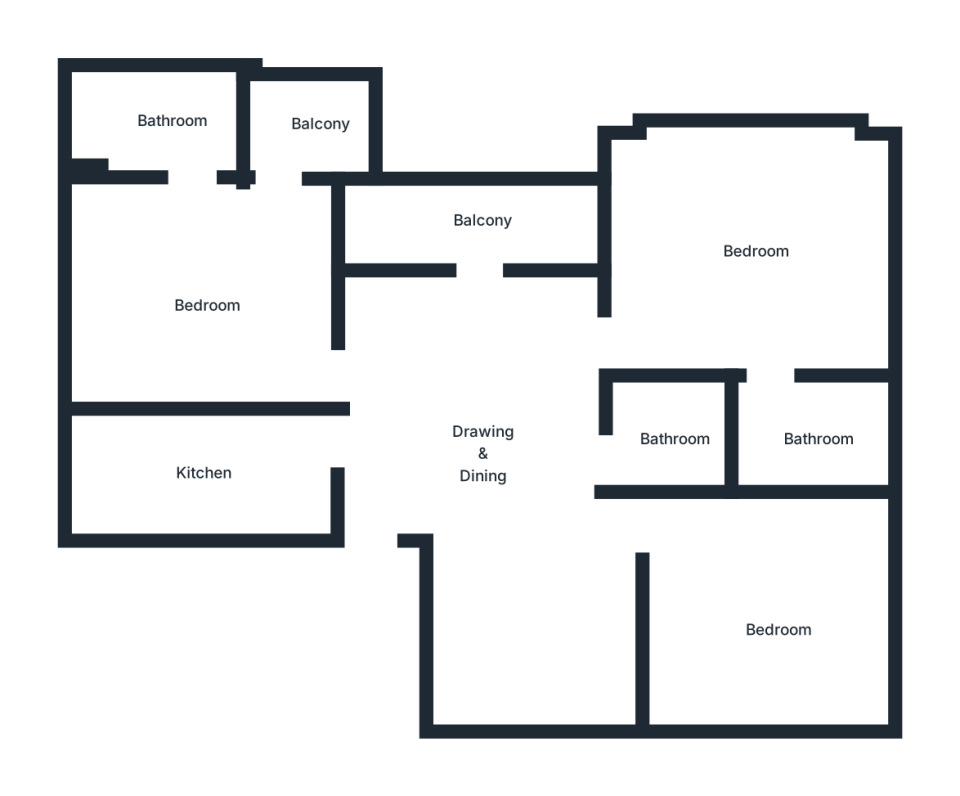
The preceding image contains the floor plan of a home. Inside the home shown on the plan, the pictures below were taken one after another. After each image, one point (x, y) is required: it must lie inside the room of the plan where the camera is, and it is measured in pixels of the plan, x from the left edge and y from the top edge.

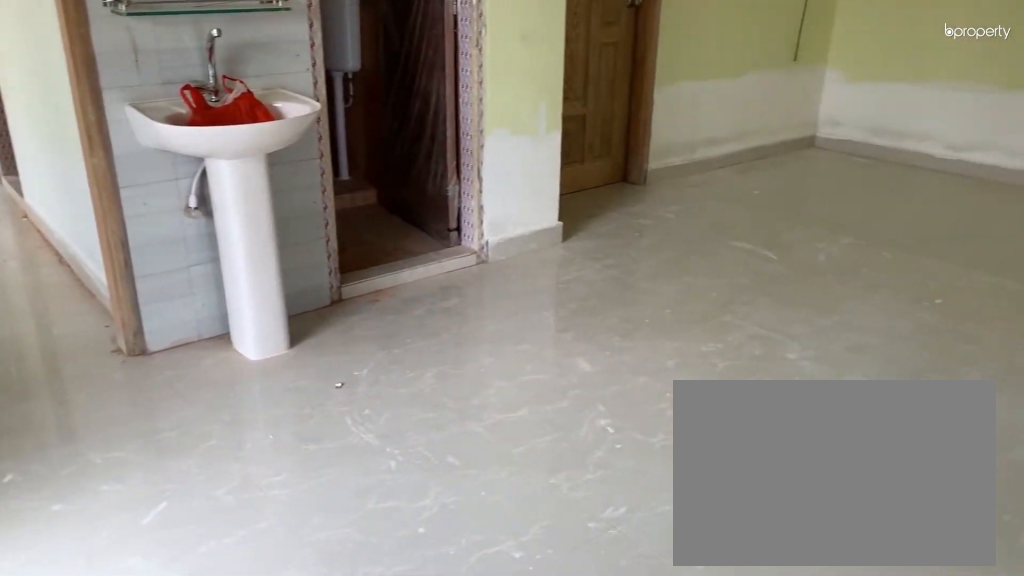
(485, 468)
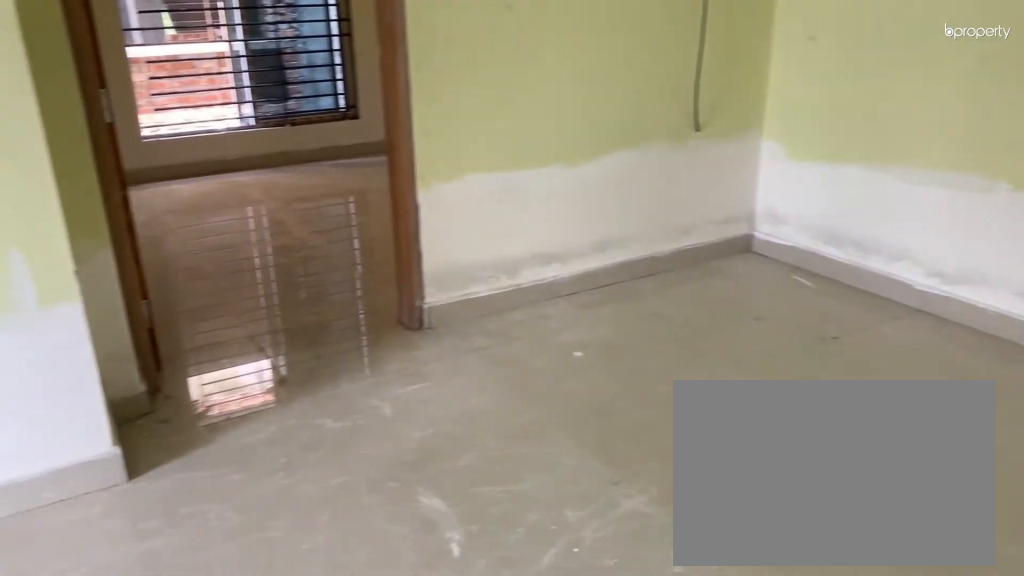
(532, 637)
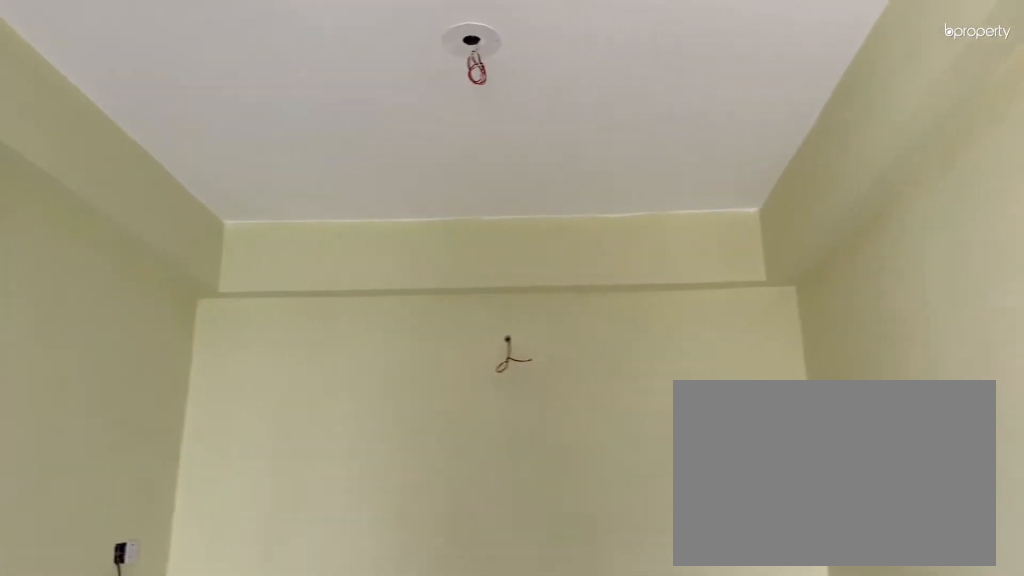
(532, 637)
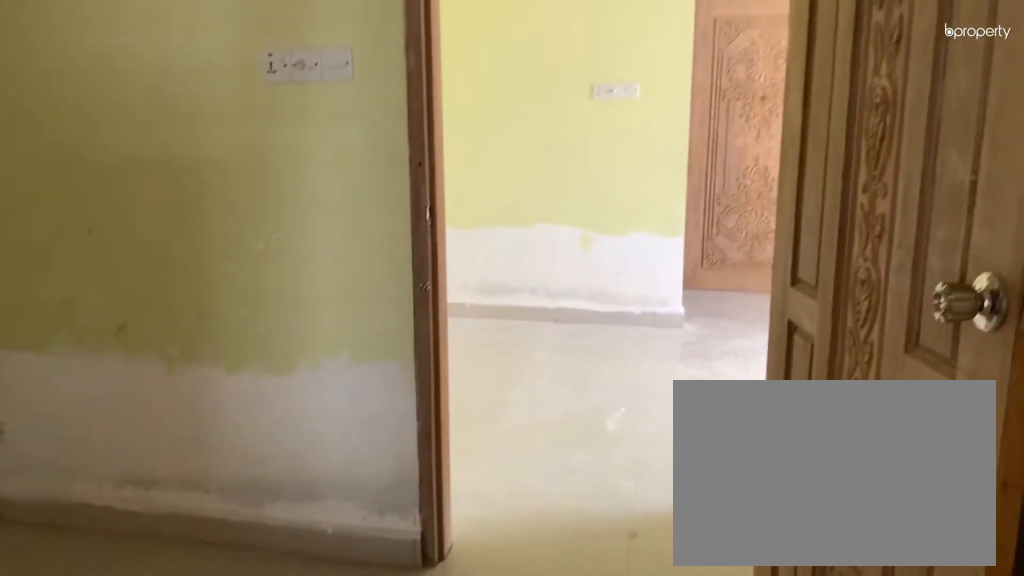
(774, 626)
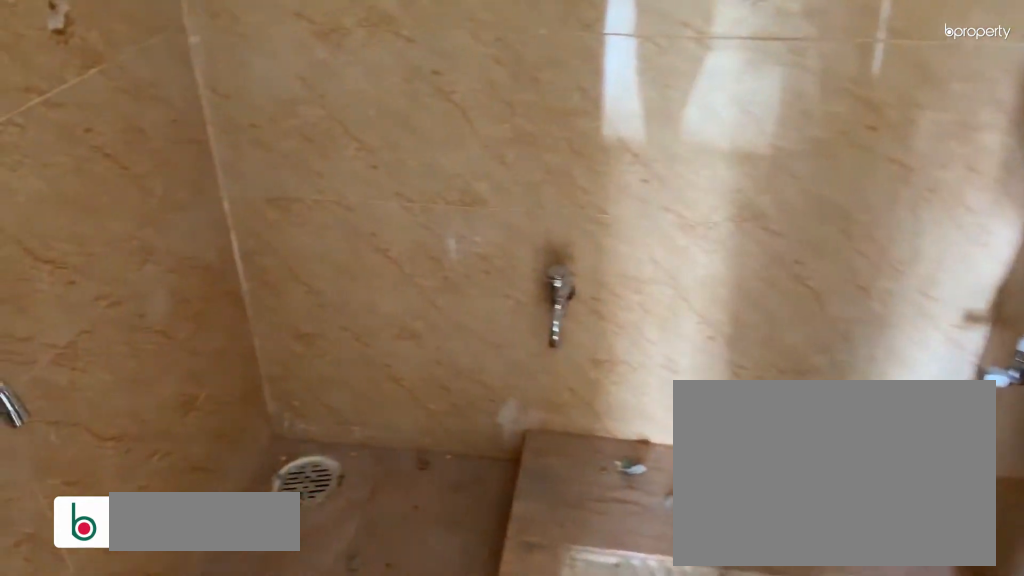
(676, 437)
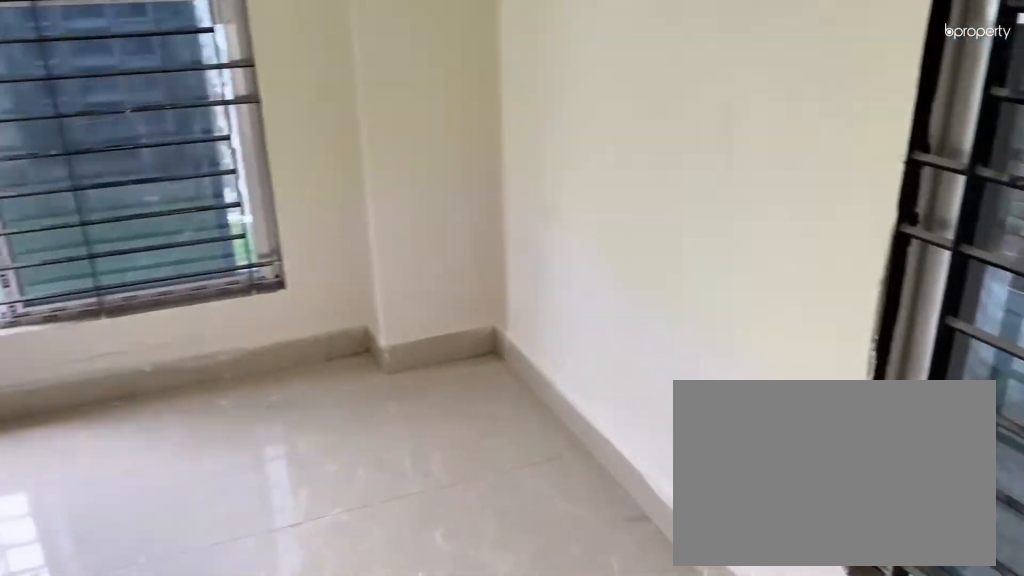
(749, 257)
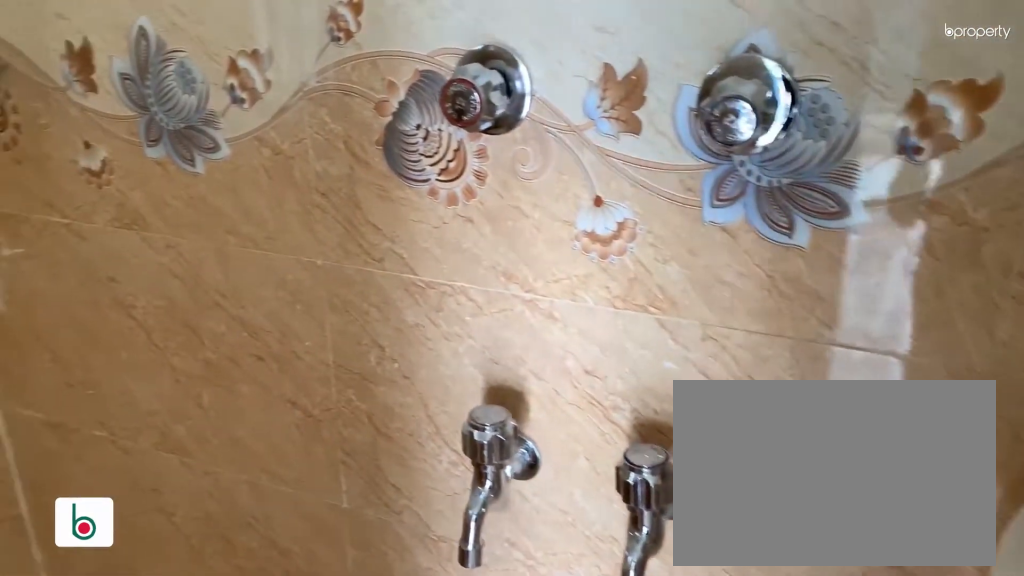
(817, 432)
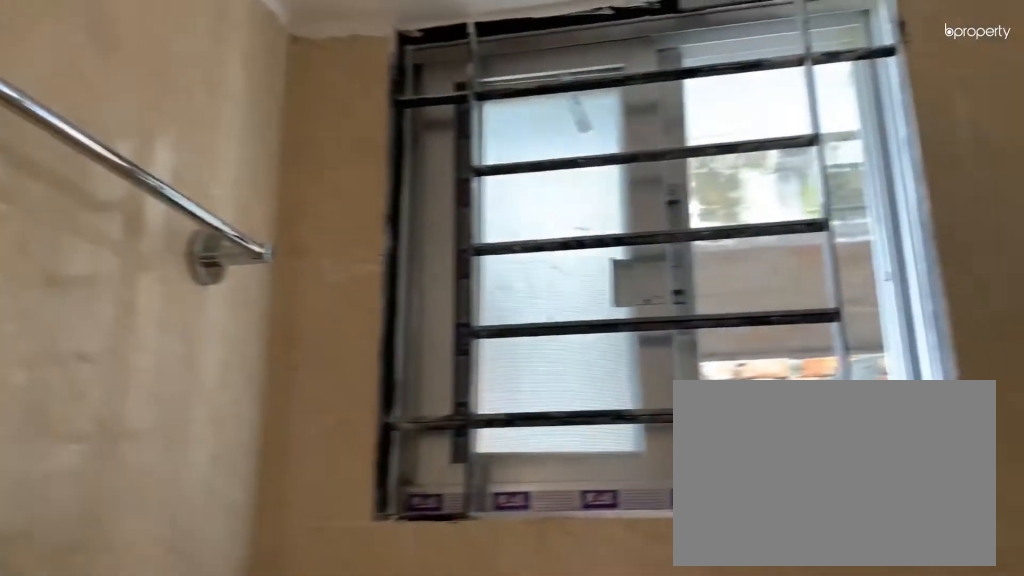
(817, 432)
